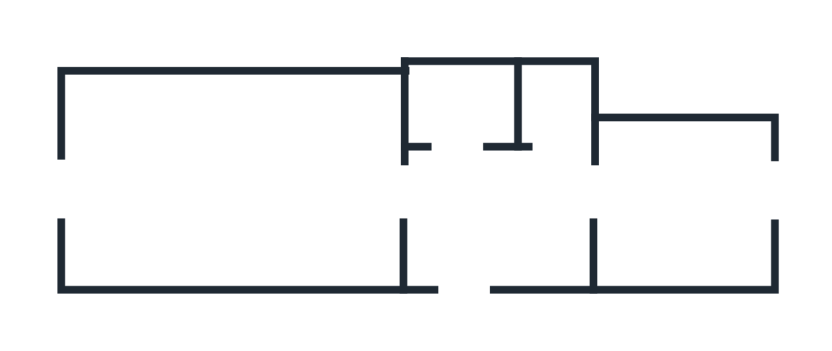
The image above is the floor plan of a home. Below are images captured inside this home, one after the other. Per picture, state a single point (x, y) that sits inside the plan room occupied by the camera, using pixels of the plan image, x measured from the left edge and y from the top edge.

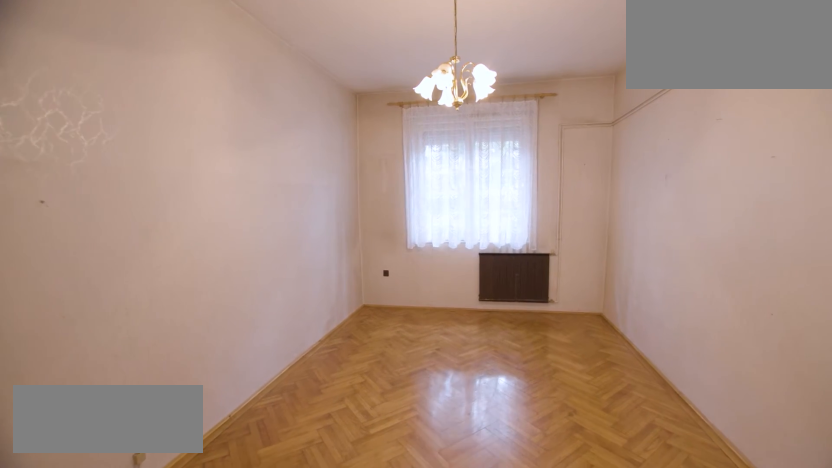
(239, 187)
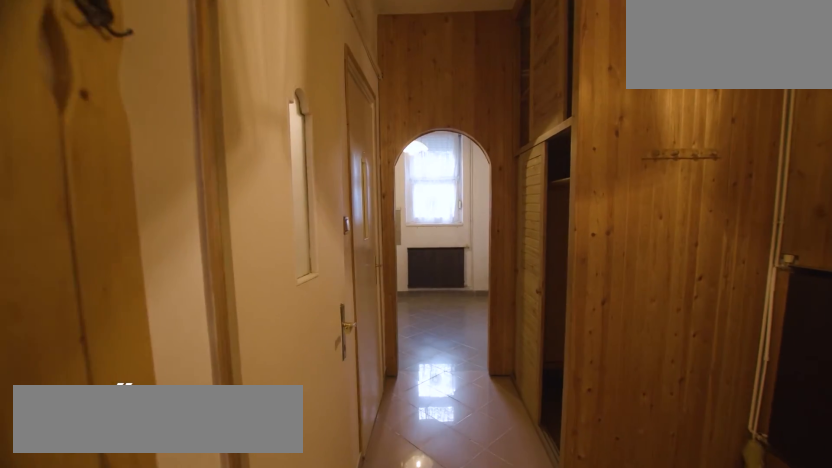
(503, 215)
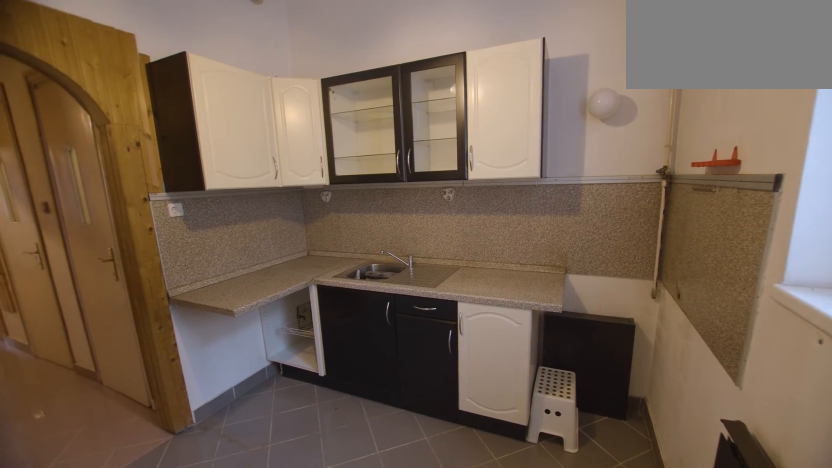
(689, 203)
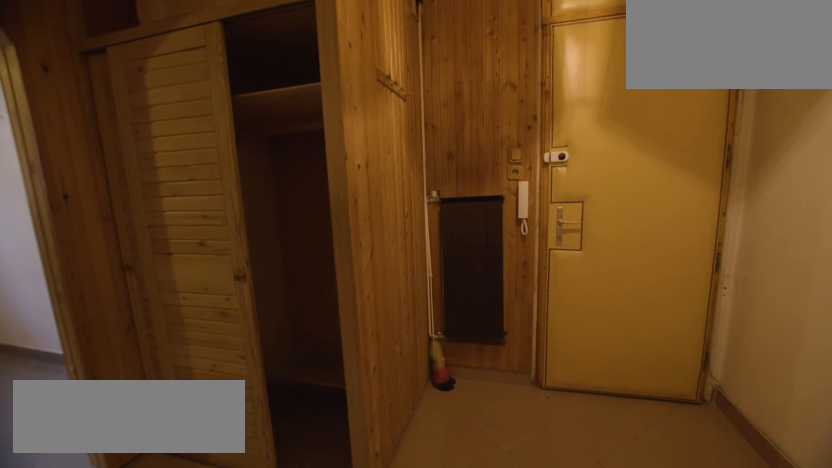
(504, 216)
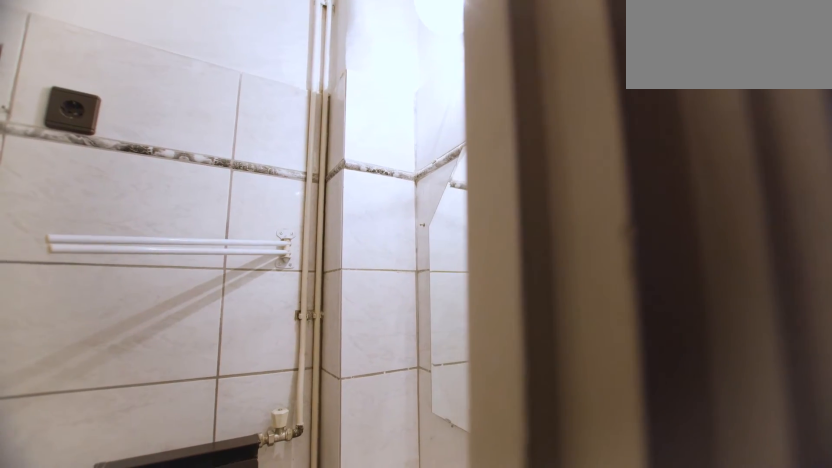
(468, 109)
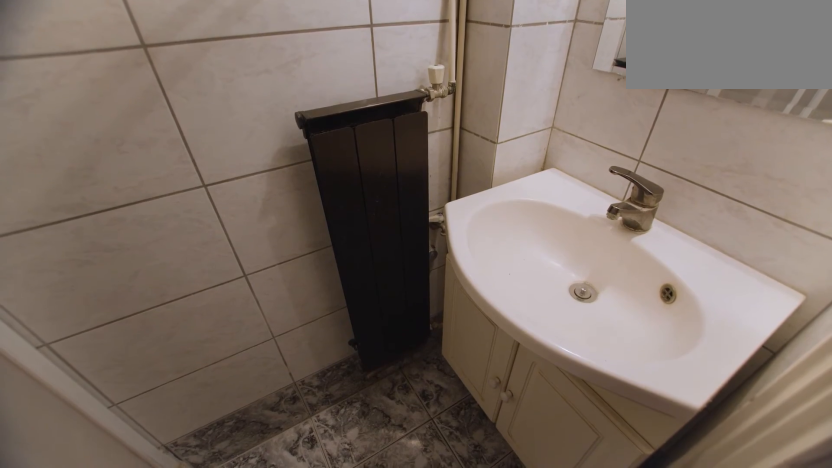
(467, 109)
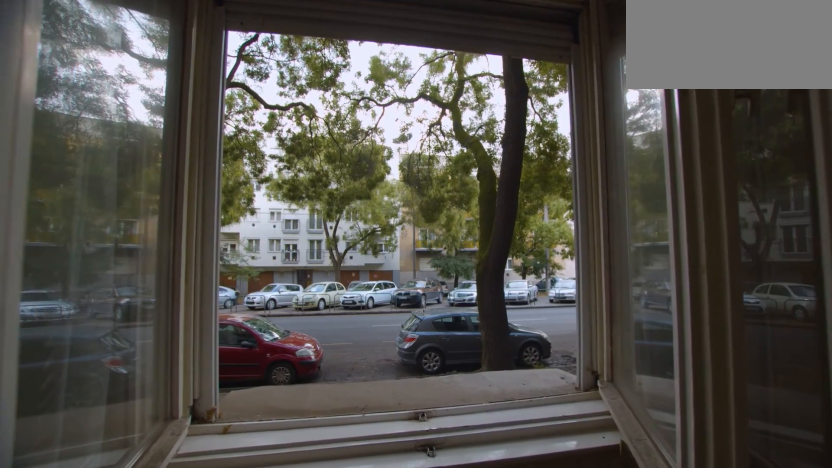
(239, 187)
